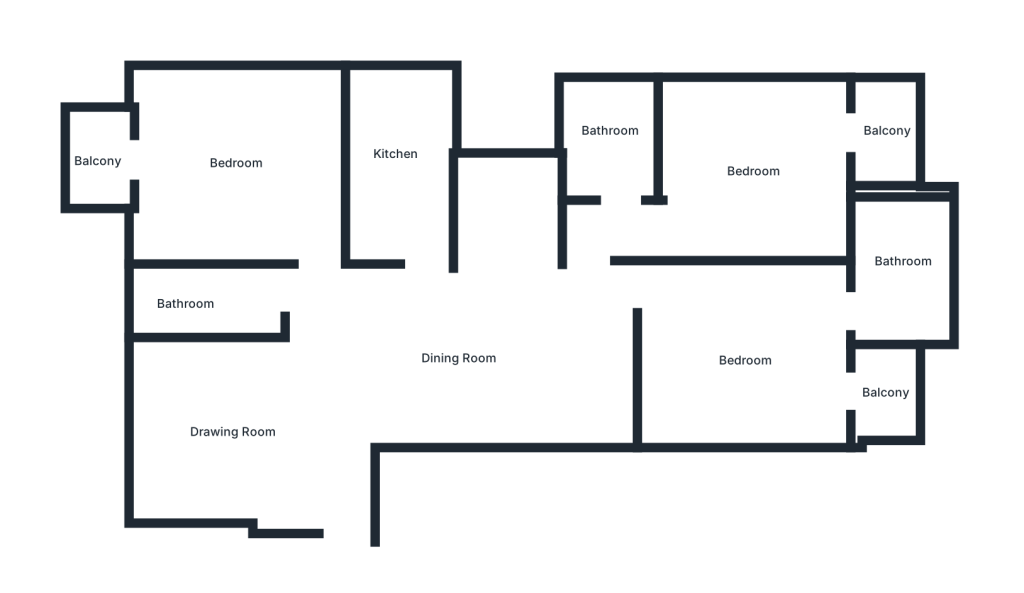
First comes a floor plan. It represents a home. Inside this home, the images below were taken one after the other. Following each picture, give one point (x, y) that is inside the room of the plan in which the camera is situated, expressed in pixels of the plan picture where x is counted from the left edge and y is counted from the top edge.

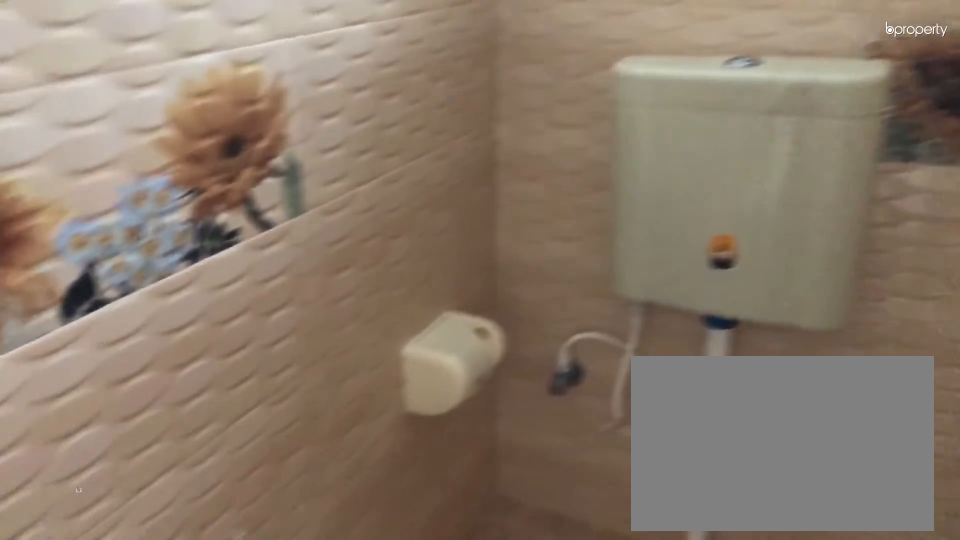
(196, 299)
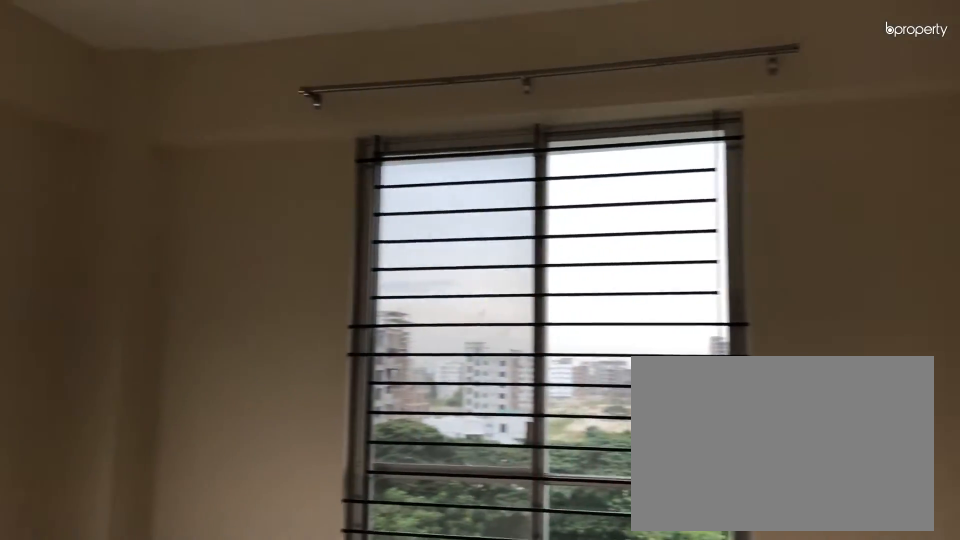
(230, 169)
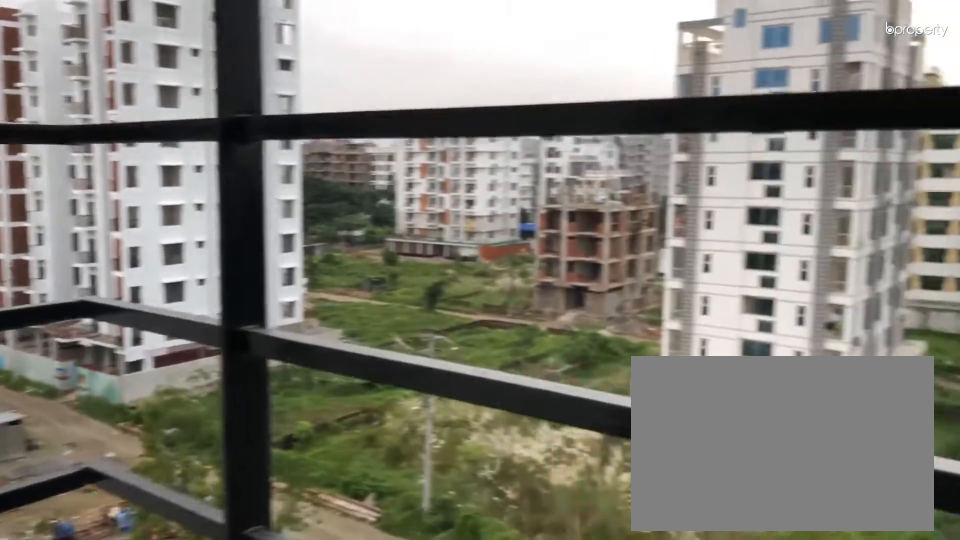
(94, 161)
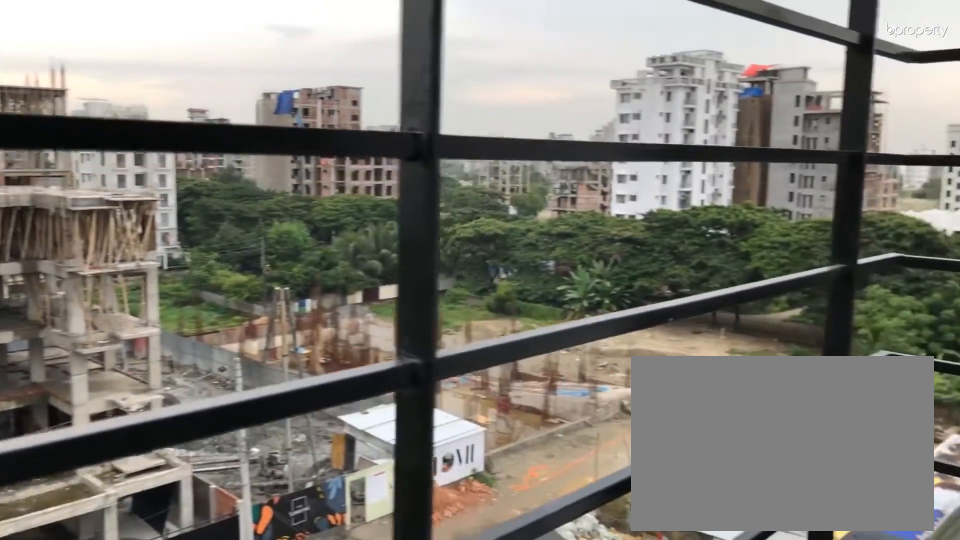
(94, 161)
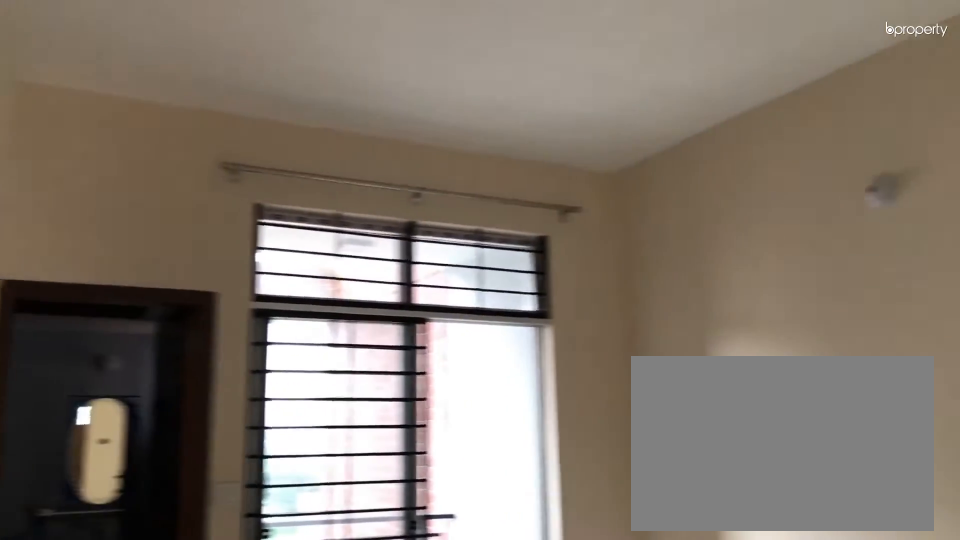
(755, 364)
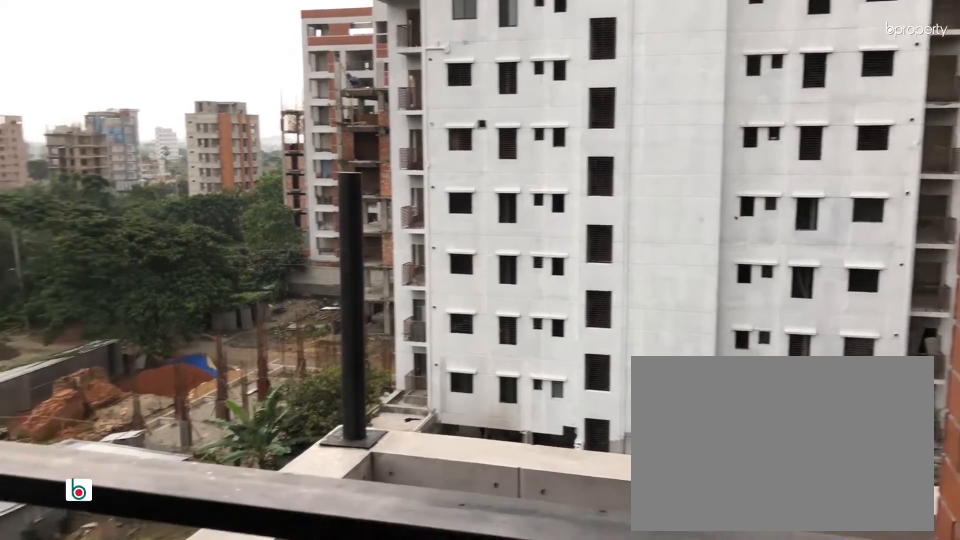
(882, 133)
